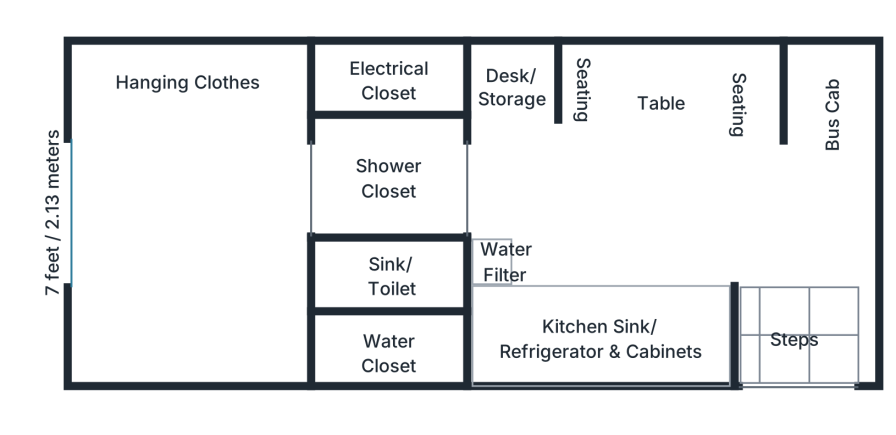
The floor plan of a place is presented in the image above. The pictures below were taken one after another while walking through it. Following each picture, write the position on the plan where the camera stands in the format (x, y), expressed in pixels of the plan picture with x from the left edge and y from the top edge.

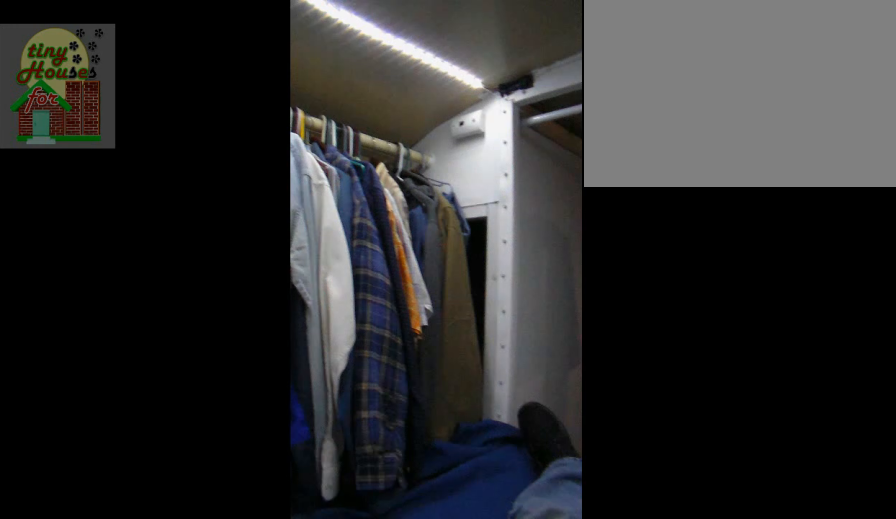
(160, 253)
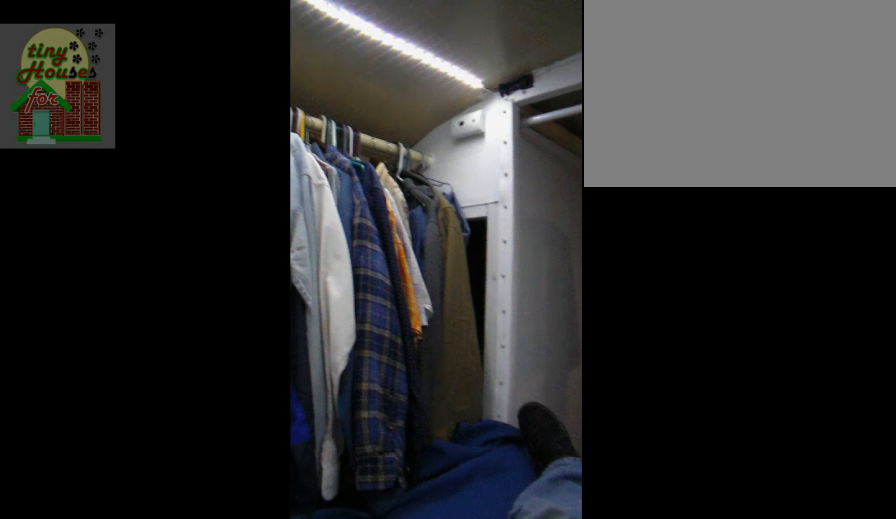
(160, 253)
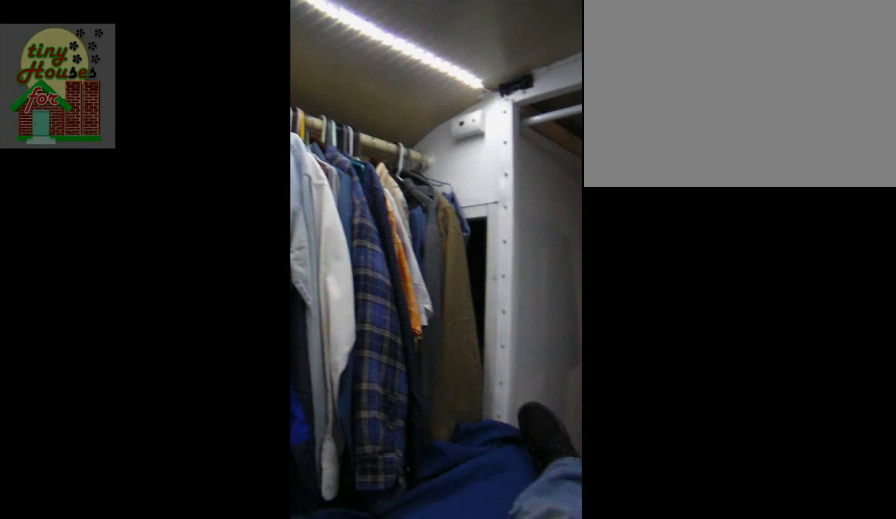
(159, 253)
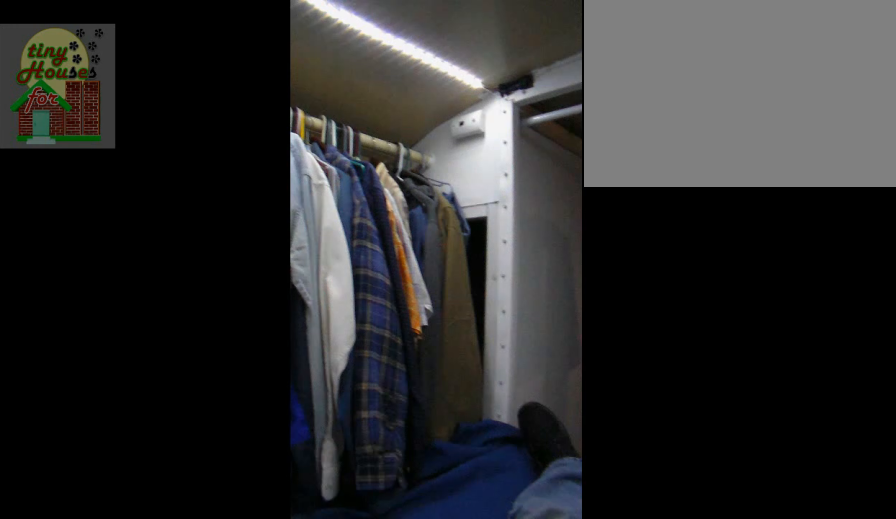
(160, 267)
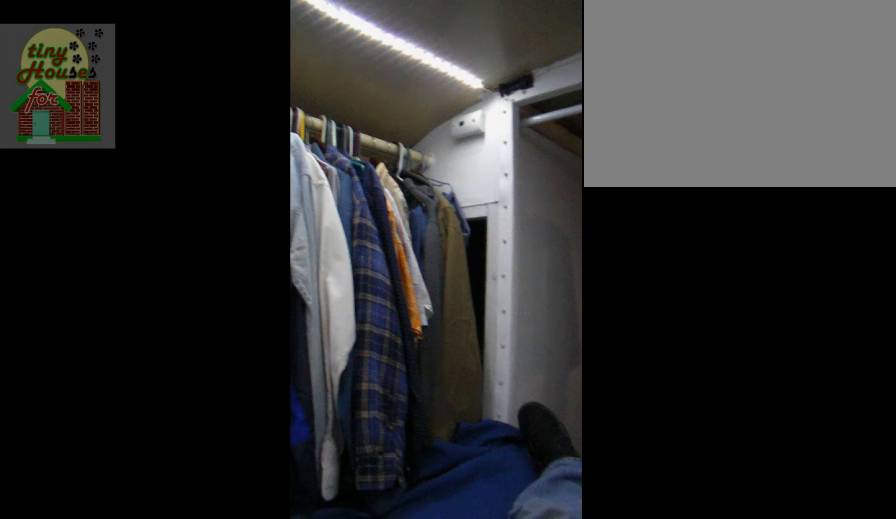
(159, 250)
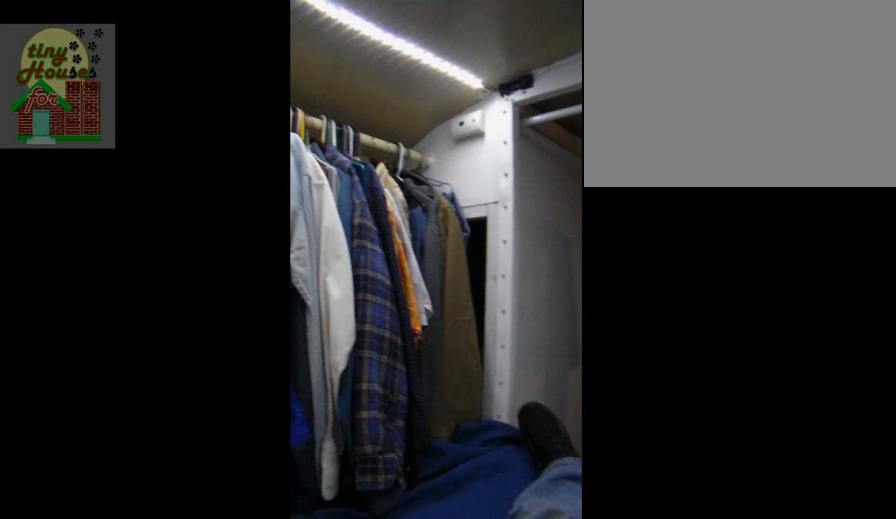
(164, 252)
